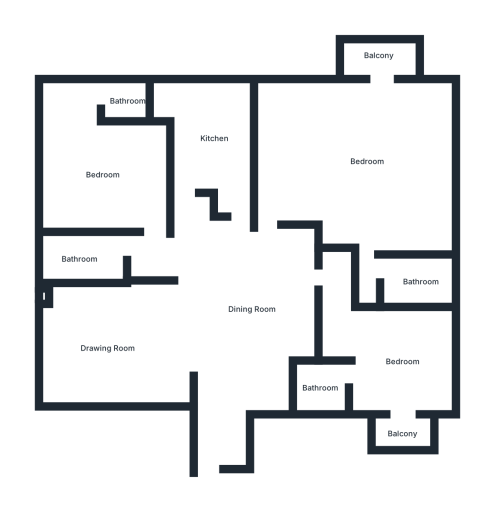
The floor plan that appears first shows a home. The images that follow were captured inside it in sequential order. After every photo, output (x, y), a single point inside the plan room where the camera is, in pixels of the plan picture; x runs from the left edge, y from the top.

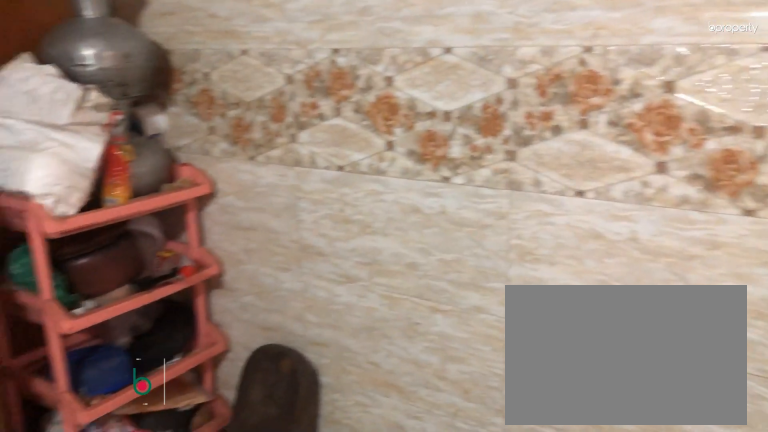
(214, 140)
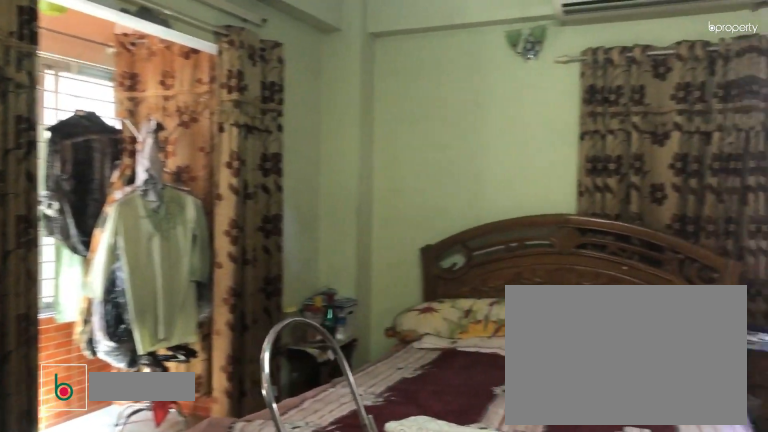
(368, 161)
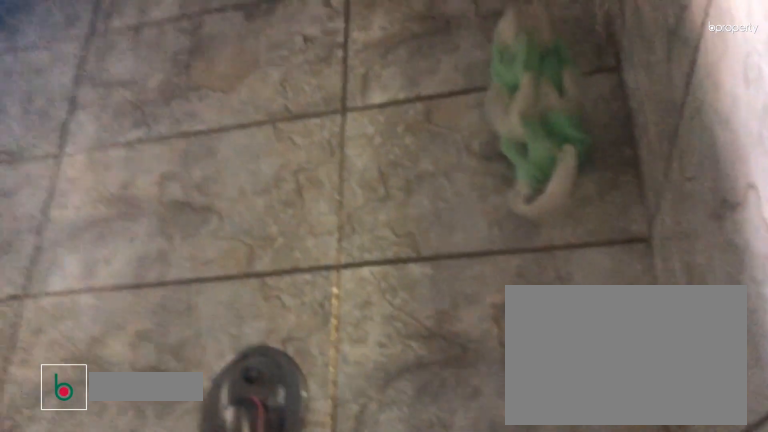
(421, 280)
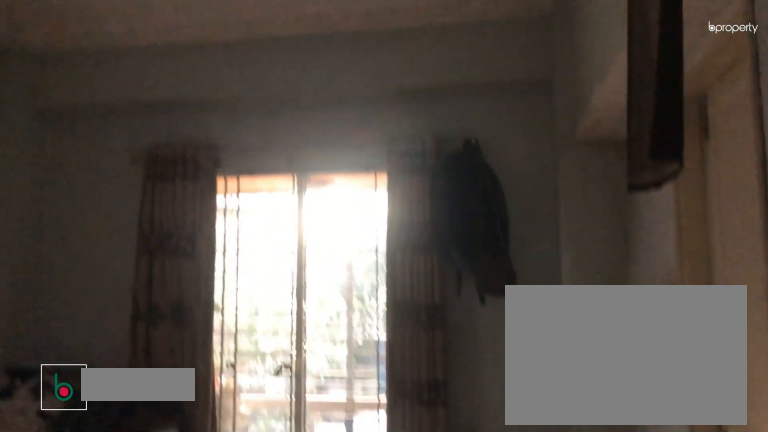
(404, 361)
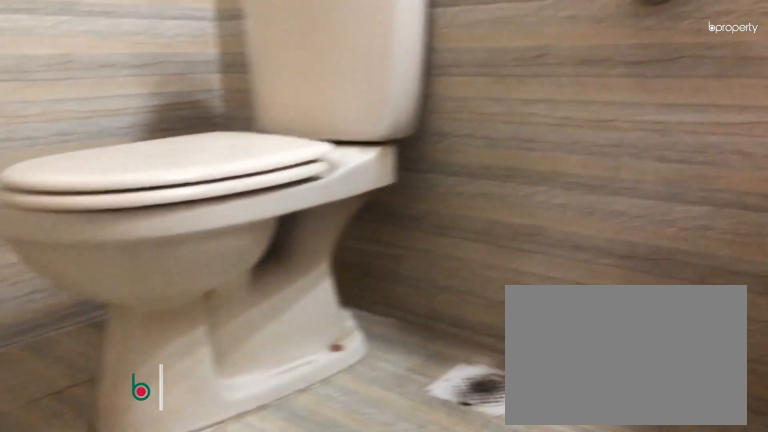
(320, 387)
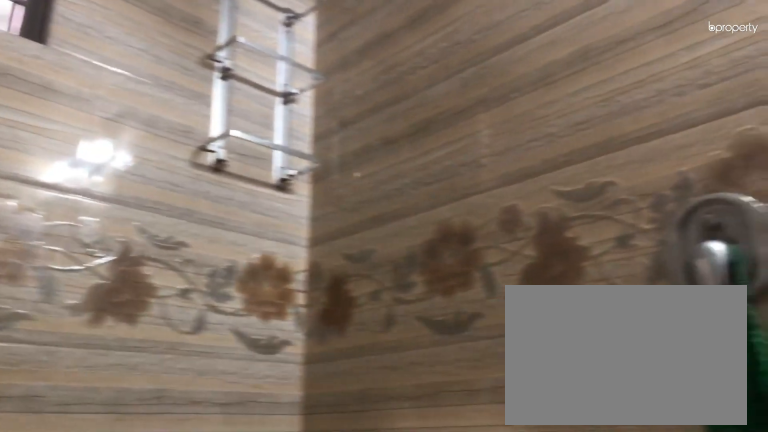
(320, 387)
